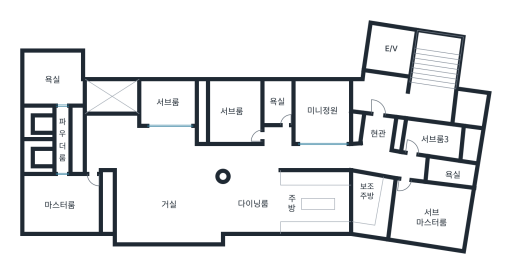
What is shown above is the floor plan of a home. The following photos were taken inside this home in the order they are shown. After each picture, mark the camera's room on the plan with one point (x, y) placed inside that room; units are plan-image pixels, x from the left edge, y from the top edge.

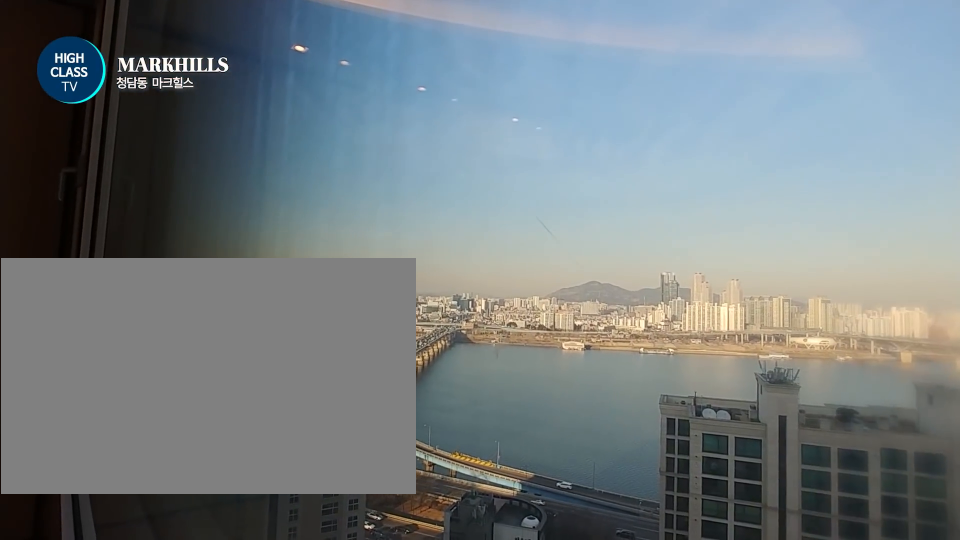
(431, 218)
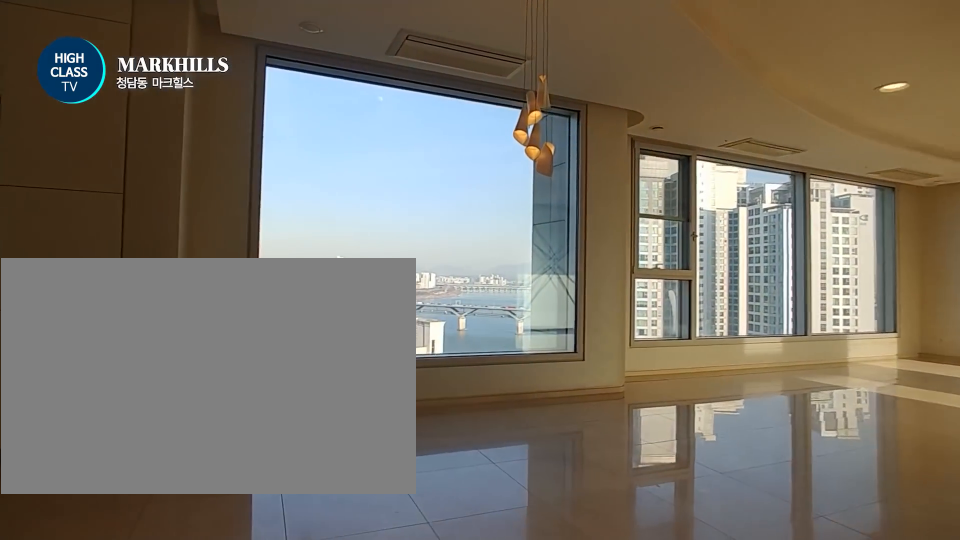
(158, 185)
